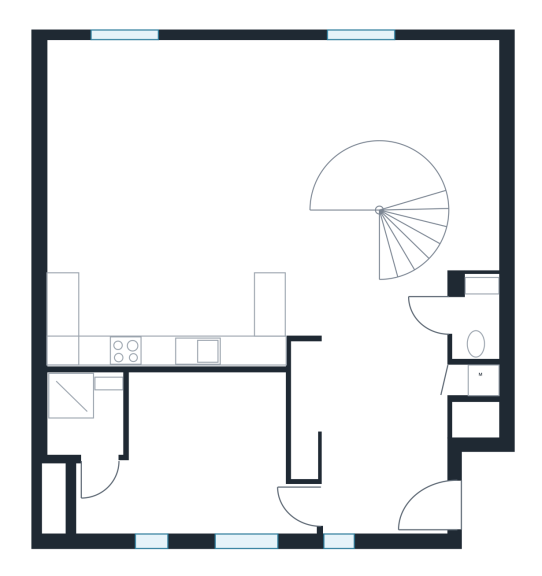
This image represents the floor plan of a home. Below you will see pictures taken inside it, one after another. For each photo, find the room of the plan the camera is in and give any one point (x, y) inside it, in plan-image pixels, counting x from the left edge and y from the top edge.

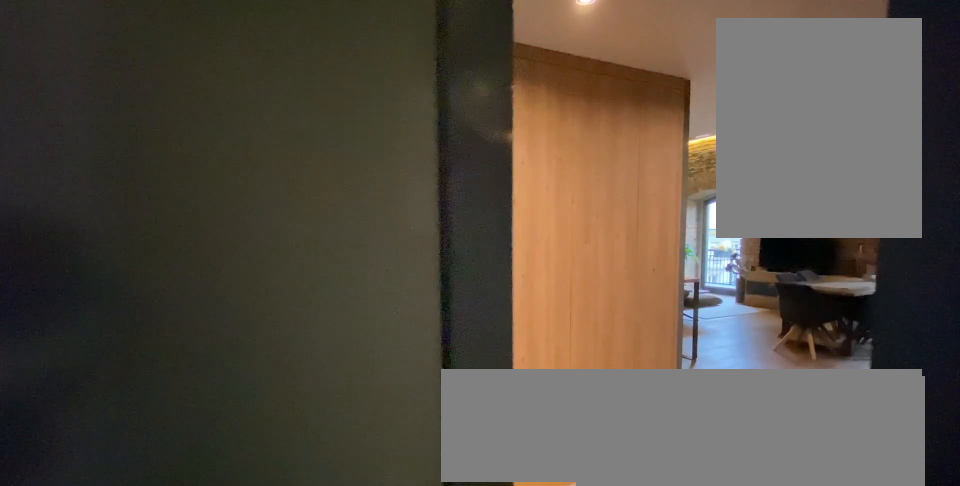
(388, 444)
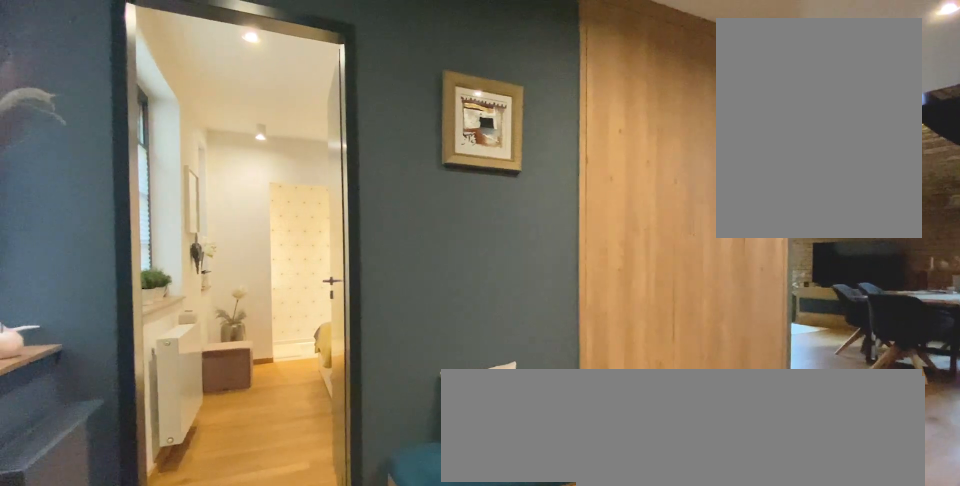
(388, 444)
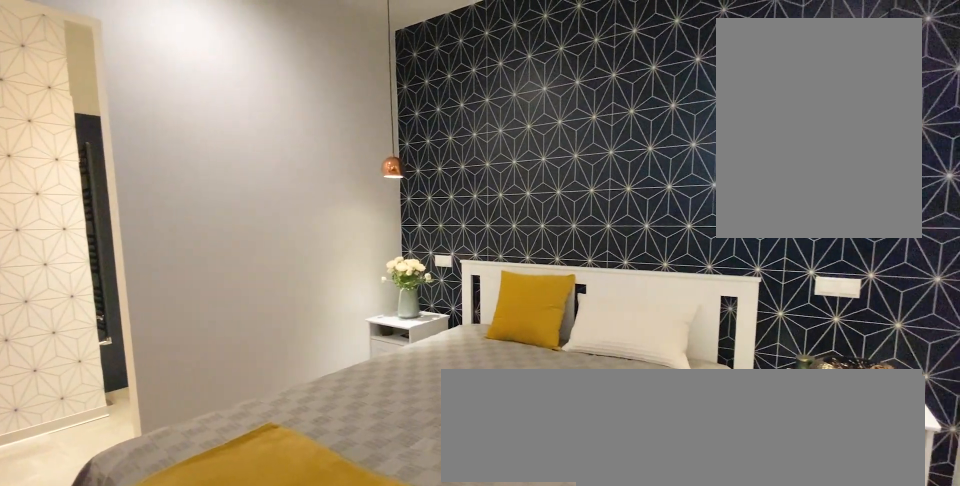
(202, 444)
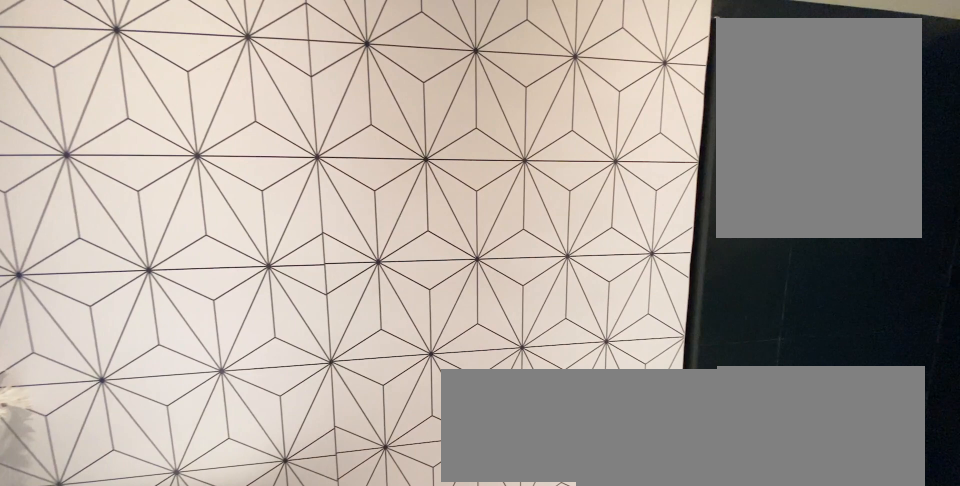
(92, 444)
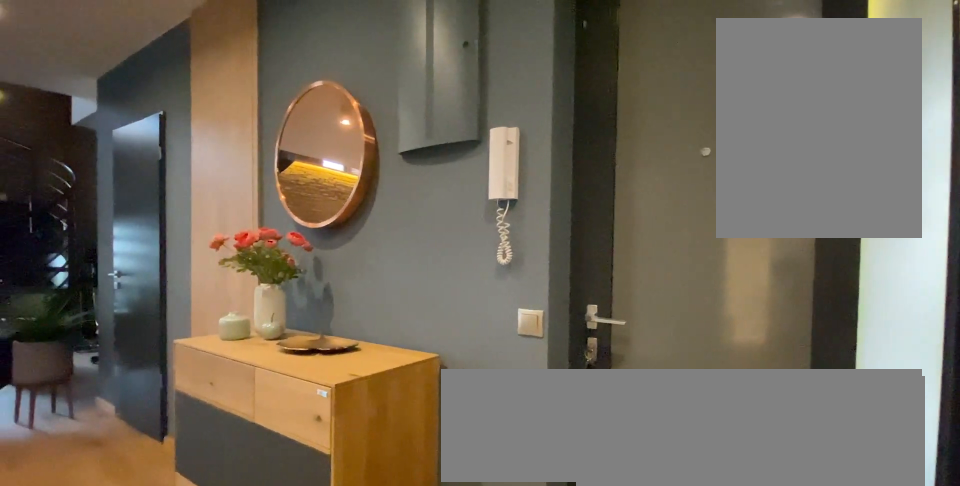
(388, 444)
